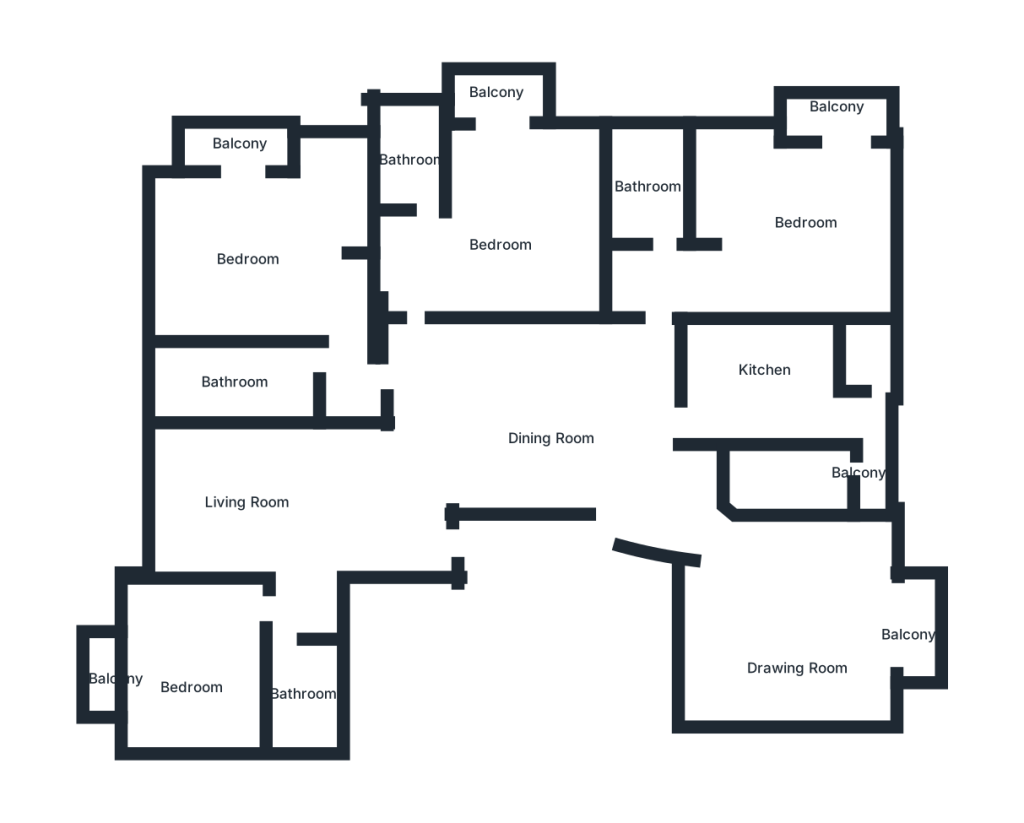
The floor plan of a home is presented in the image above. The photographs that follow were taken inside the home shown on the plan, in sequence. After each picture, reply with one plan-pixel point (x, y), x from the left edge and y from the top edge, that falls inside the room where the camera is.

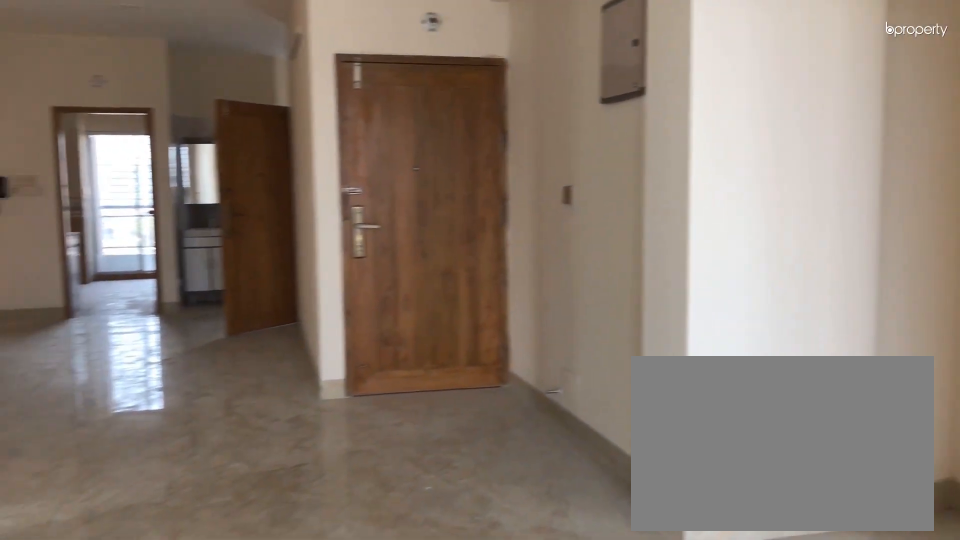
(292, 504)
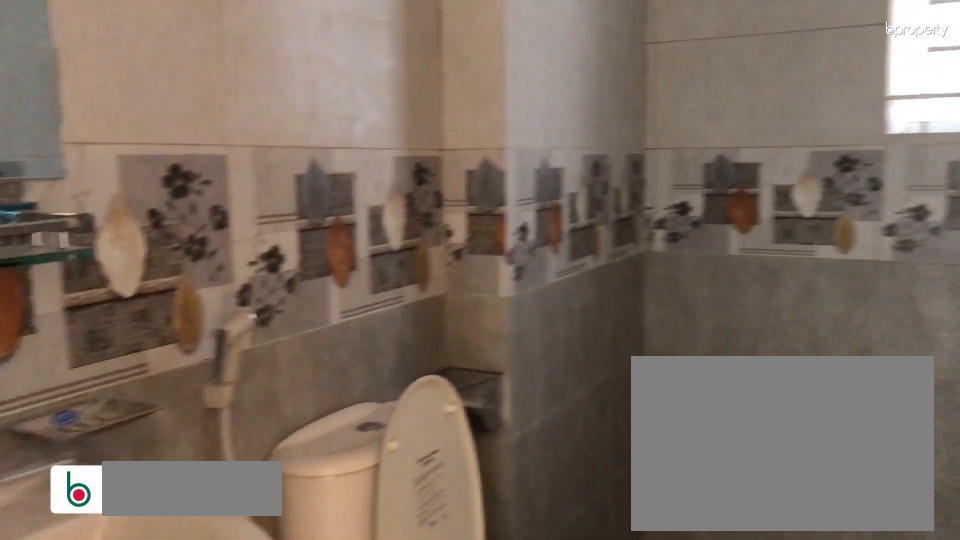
(292, 683)
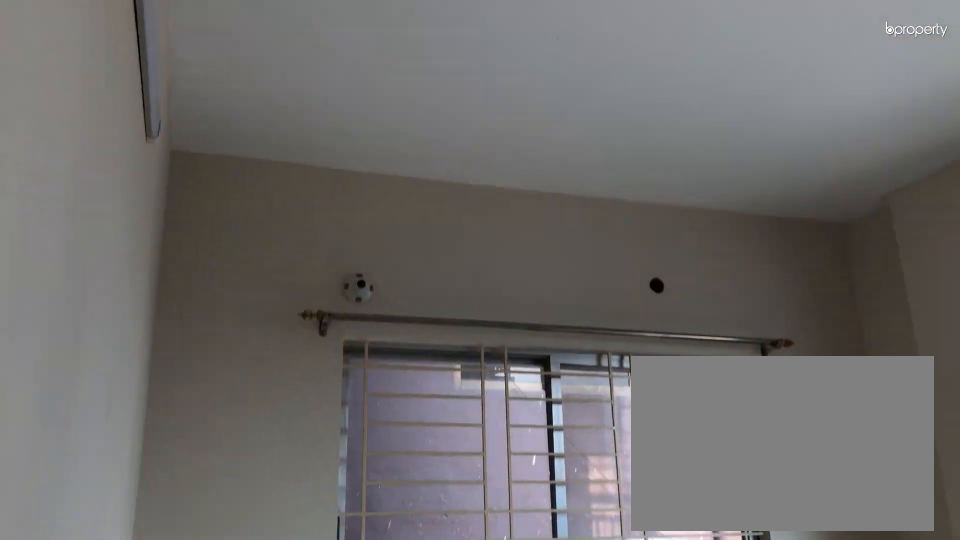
(190, 671)
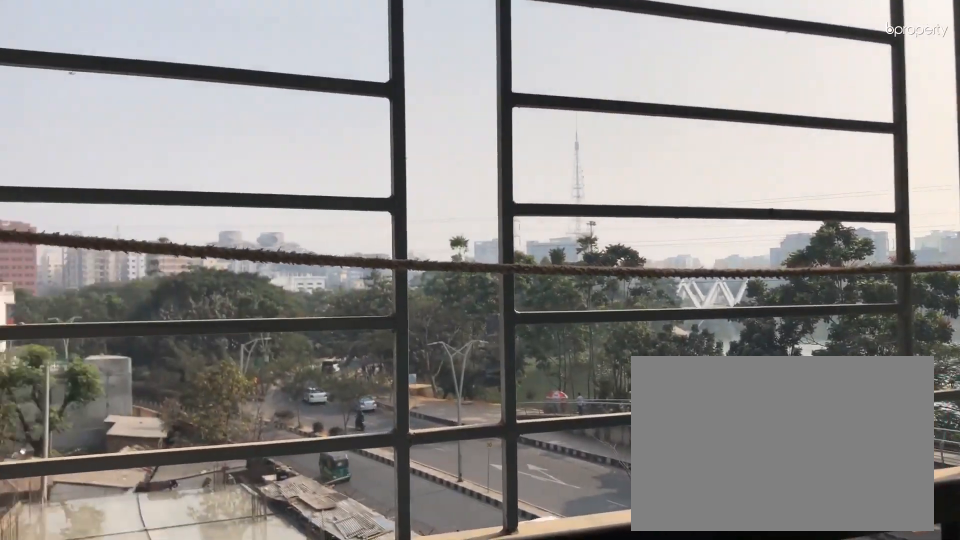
(106, 676)
